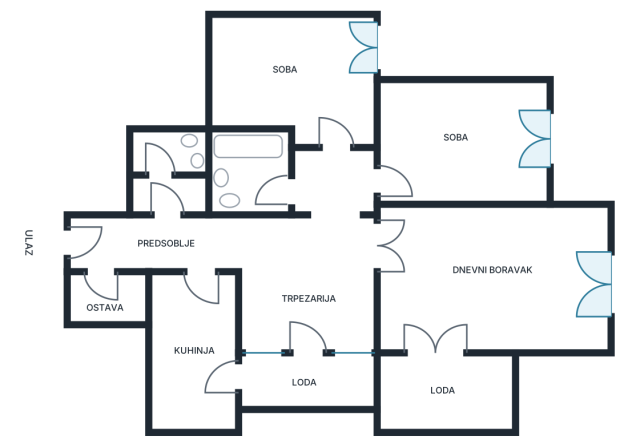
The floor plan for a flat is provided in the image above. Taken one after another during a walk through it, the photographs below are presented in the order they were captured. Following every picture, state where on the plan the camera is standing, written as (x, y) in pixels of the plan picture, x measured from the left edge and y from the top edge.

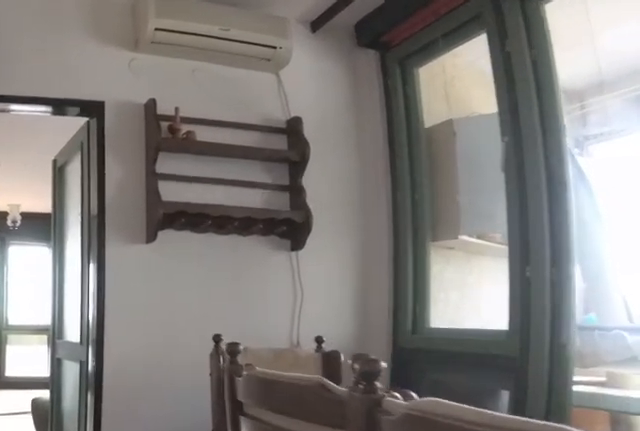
(246, 241)
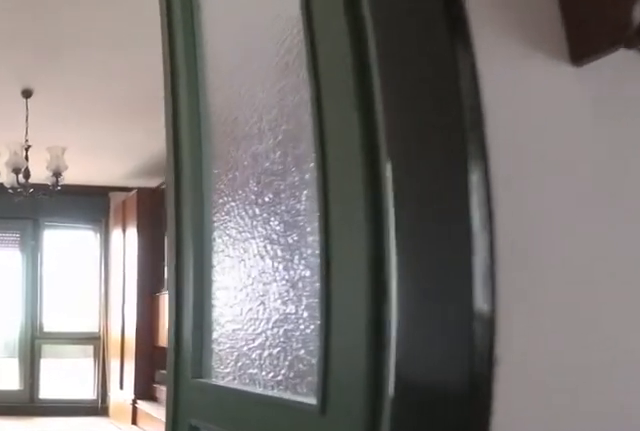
(299, 244)
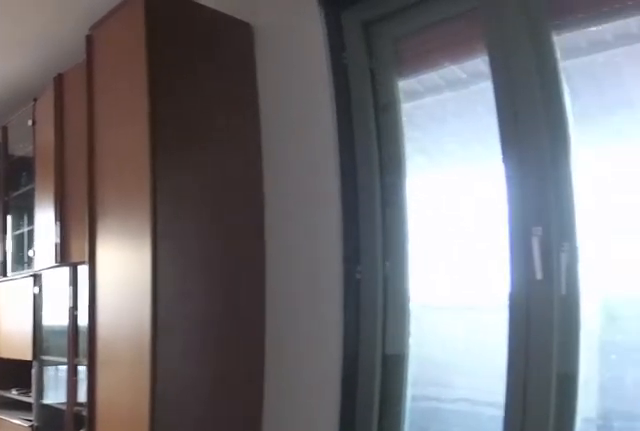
(377, 245)
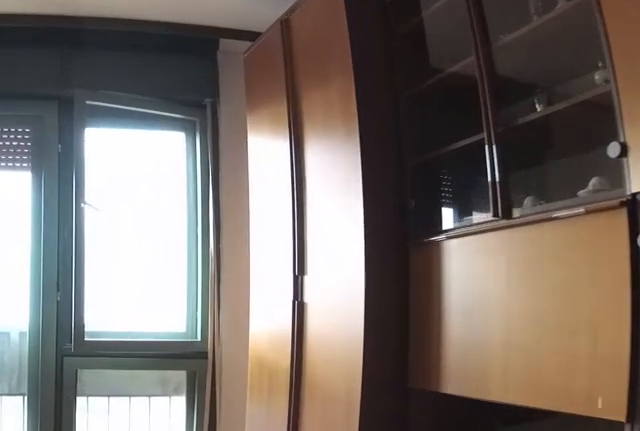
(453, 264)
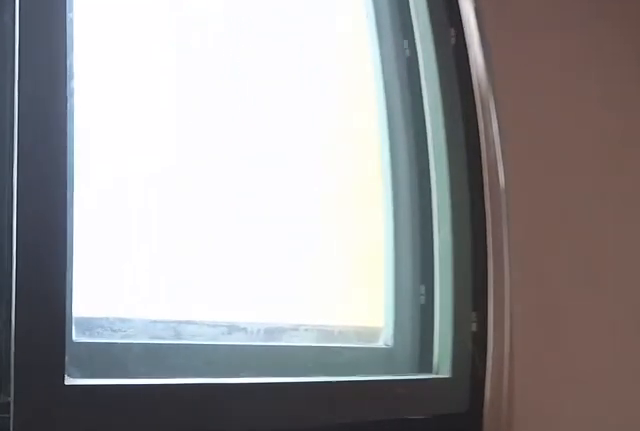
(539, 281)
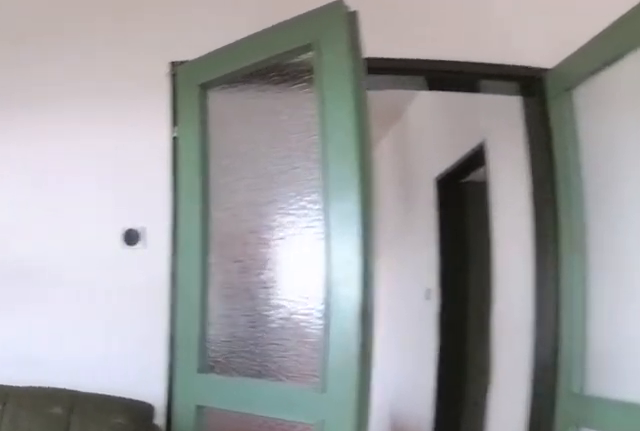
(463, 288)
